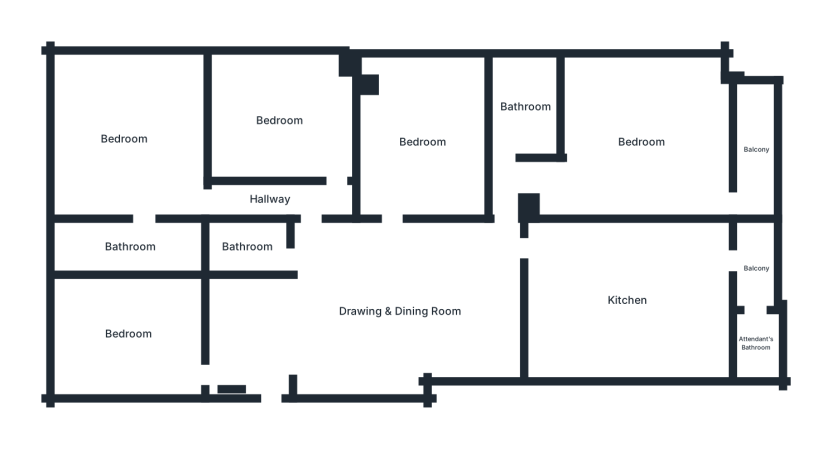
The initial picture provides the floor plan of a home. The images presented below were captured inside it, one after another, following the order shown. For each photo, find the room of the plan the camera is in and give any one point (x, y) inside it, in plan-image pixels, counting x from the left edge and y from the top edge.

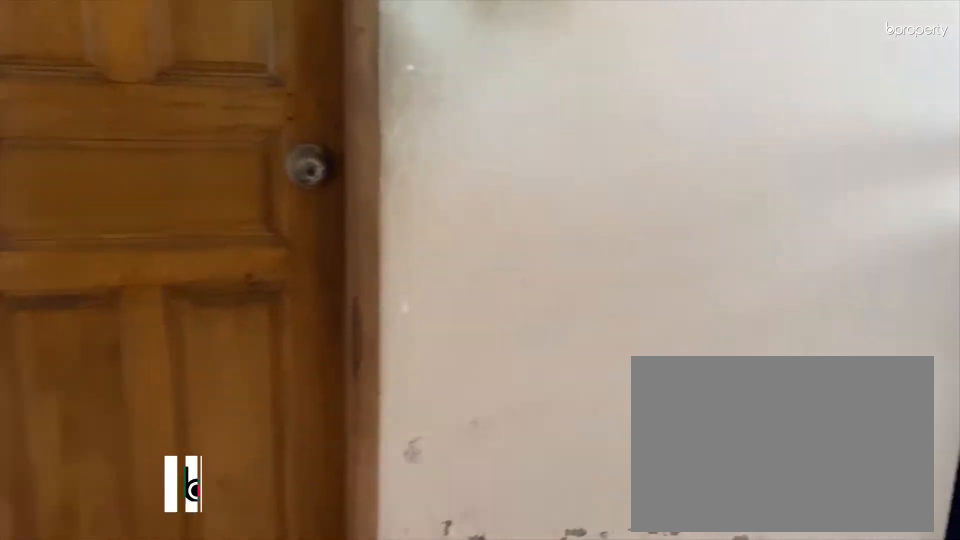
(528, 178)
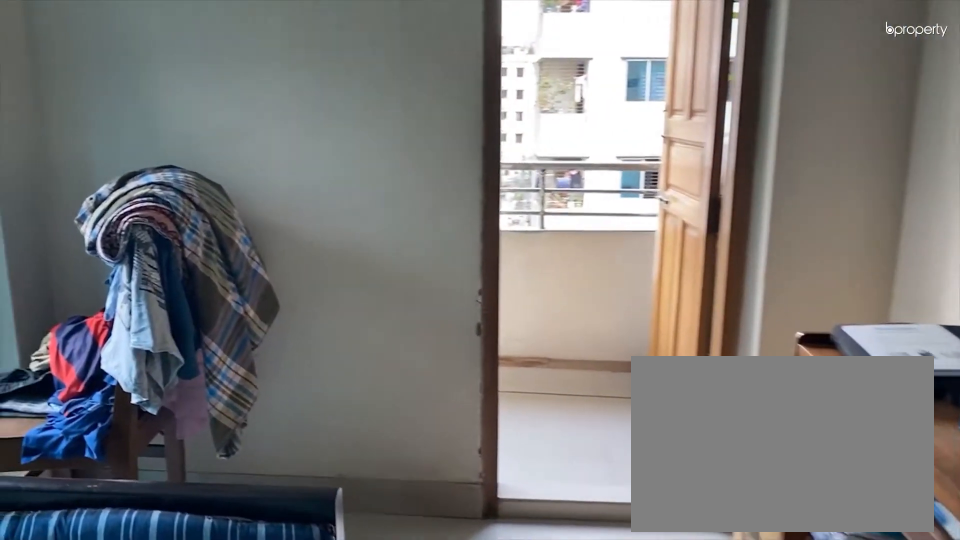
(638, 145)
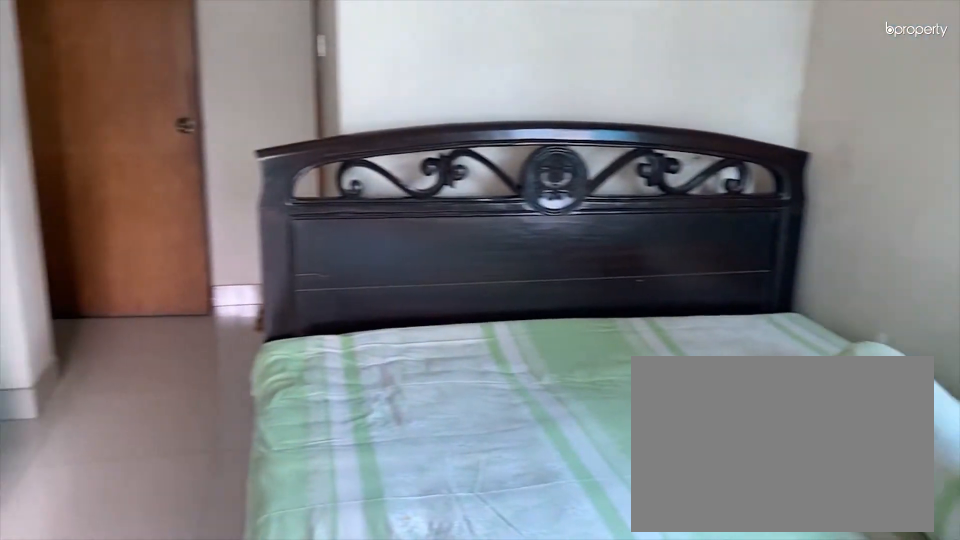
(638, 145)
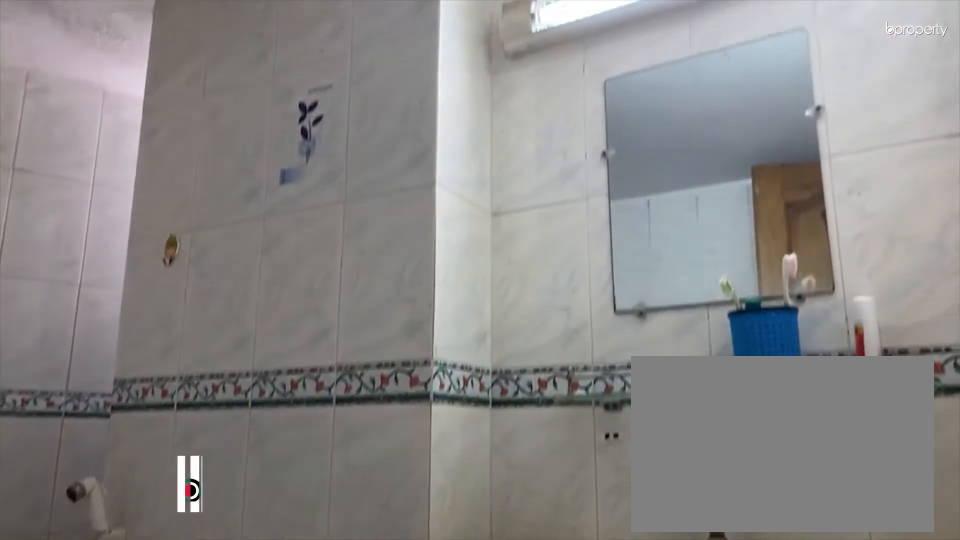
(531, 108)
